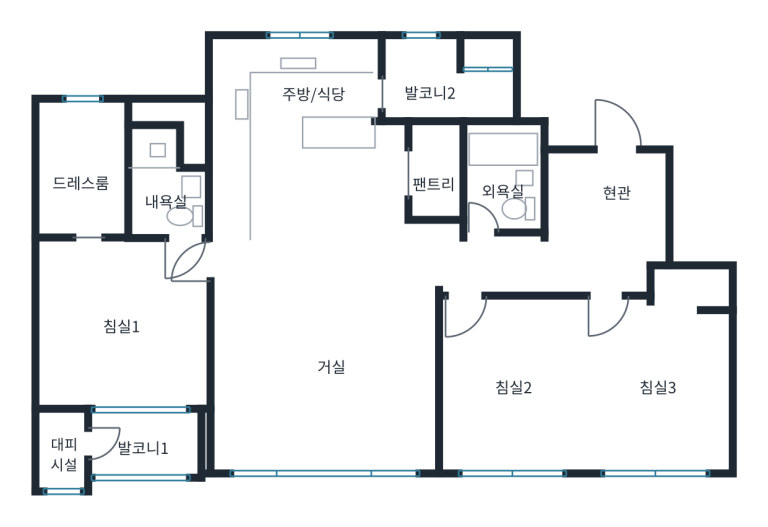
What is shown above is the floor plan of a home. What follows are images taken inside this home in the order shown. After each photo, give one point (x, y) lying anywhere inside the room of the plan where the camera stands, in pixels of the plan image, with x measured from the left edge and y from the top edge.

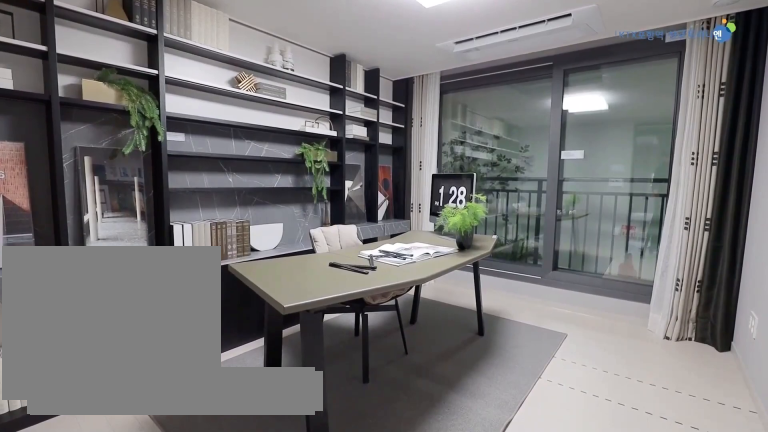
(515, 382)
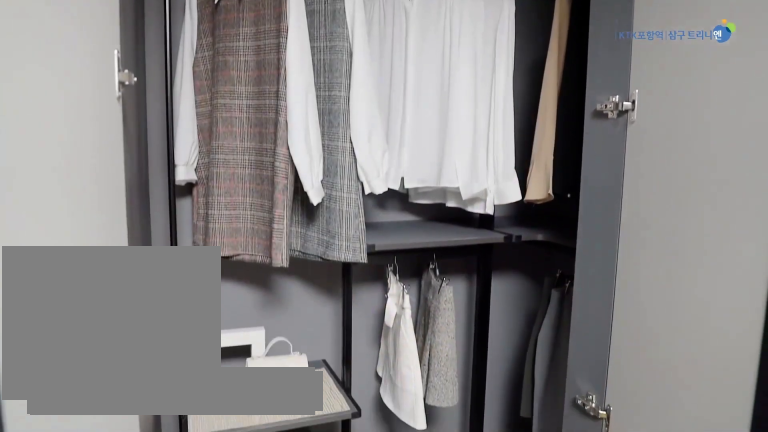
(659, 374)
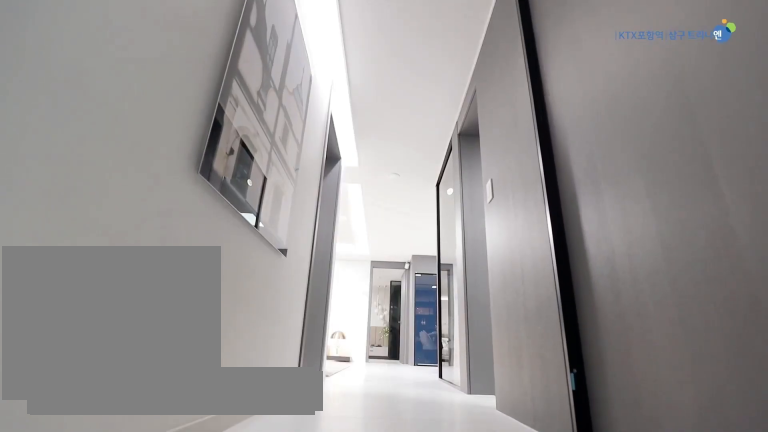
(536, 262)
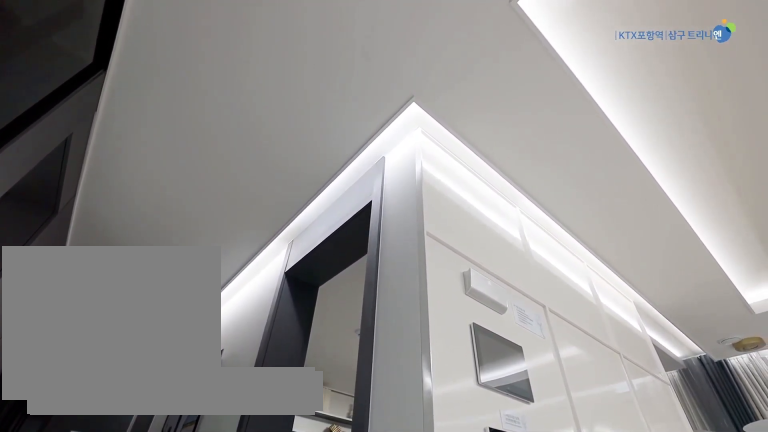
(538, 266)
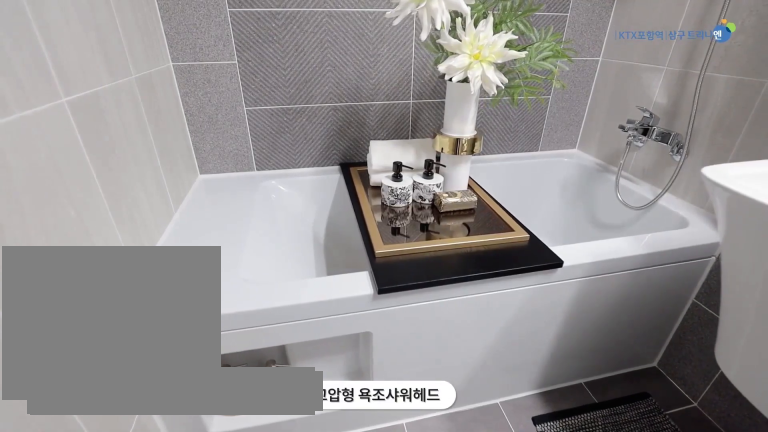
(502, 182)
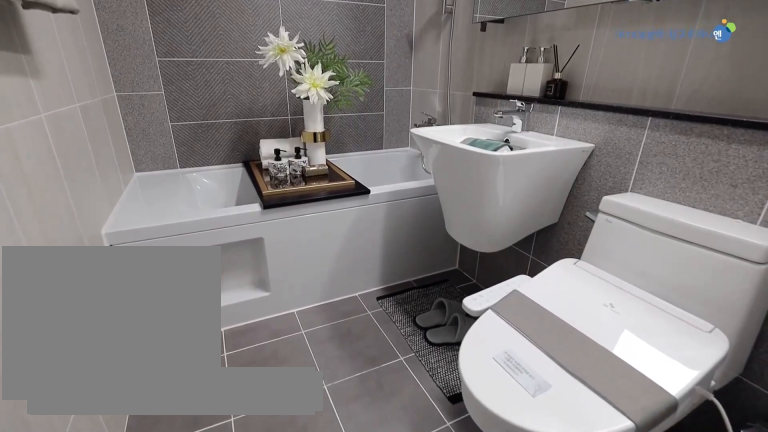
(501, 182)
